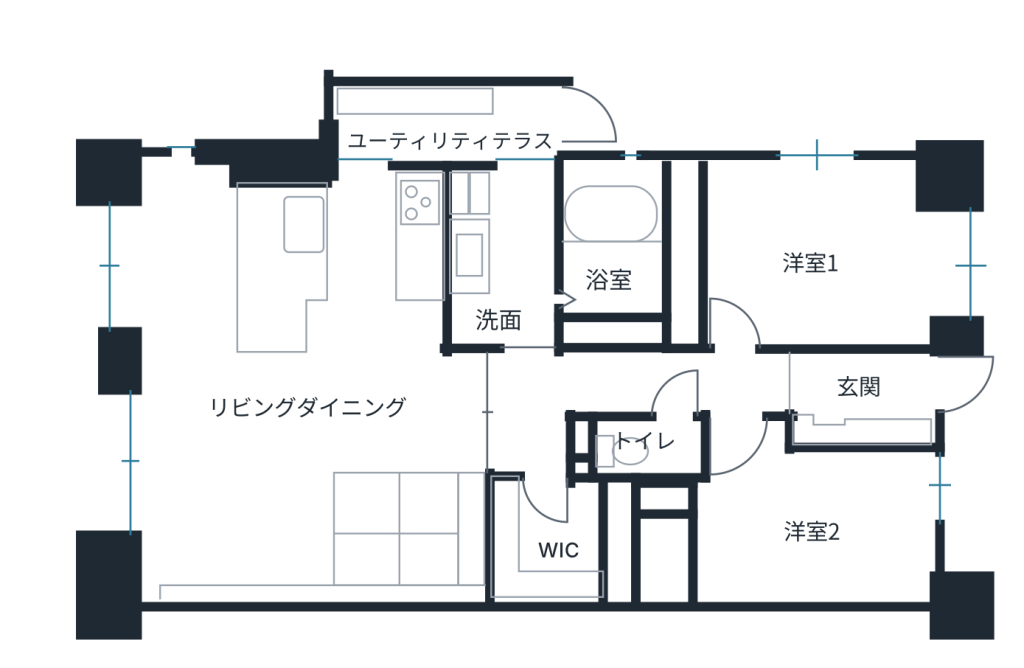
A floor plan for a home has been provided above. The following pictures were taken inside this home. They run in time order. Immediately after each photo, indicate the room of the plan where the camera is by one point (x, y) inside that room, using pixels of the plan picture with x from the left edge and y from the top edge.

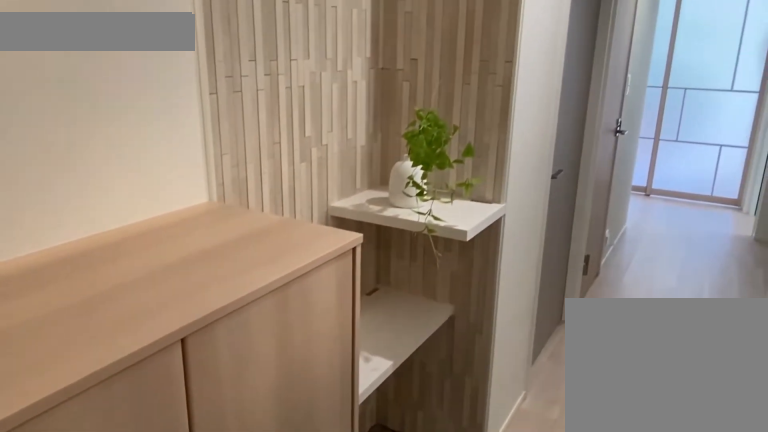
(886, 389)
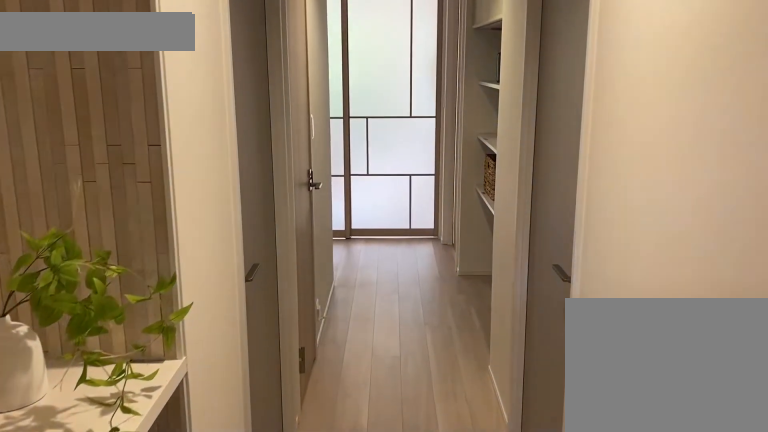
(827, 389)
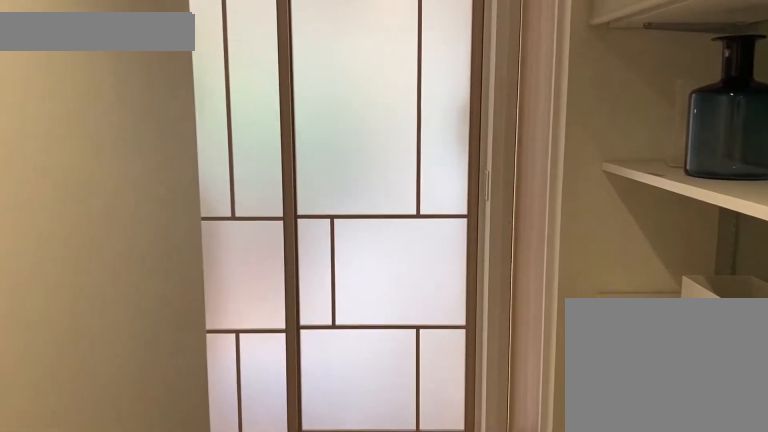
(705, 390)
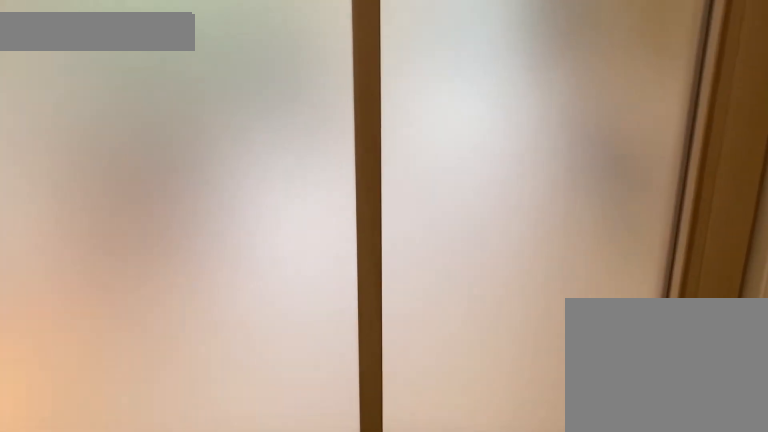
(533, 390)
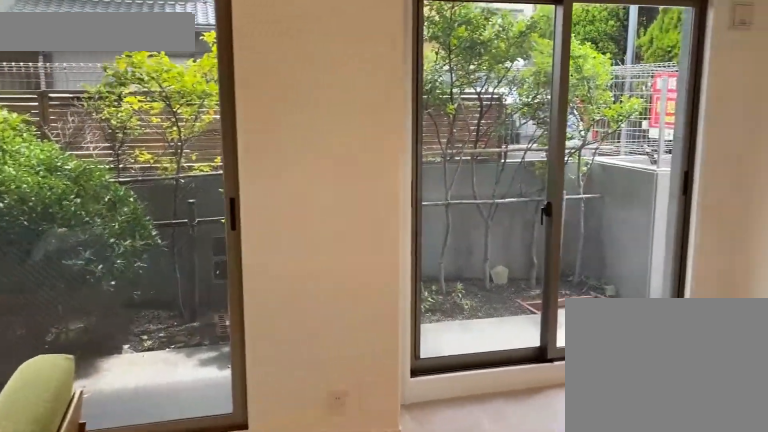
(220, 392)
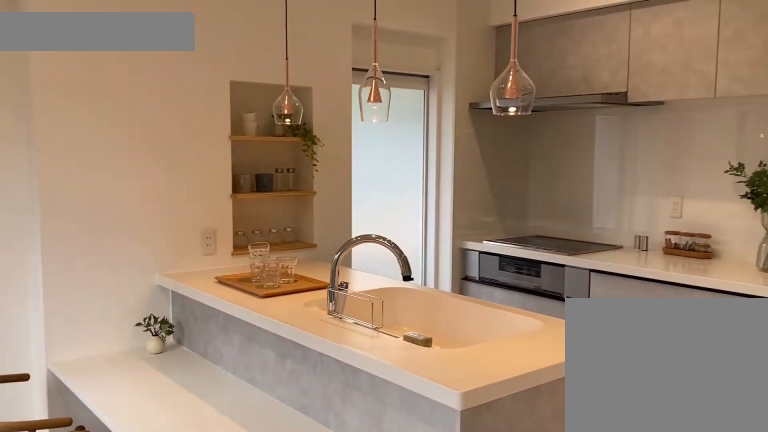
(220, 392)
